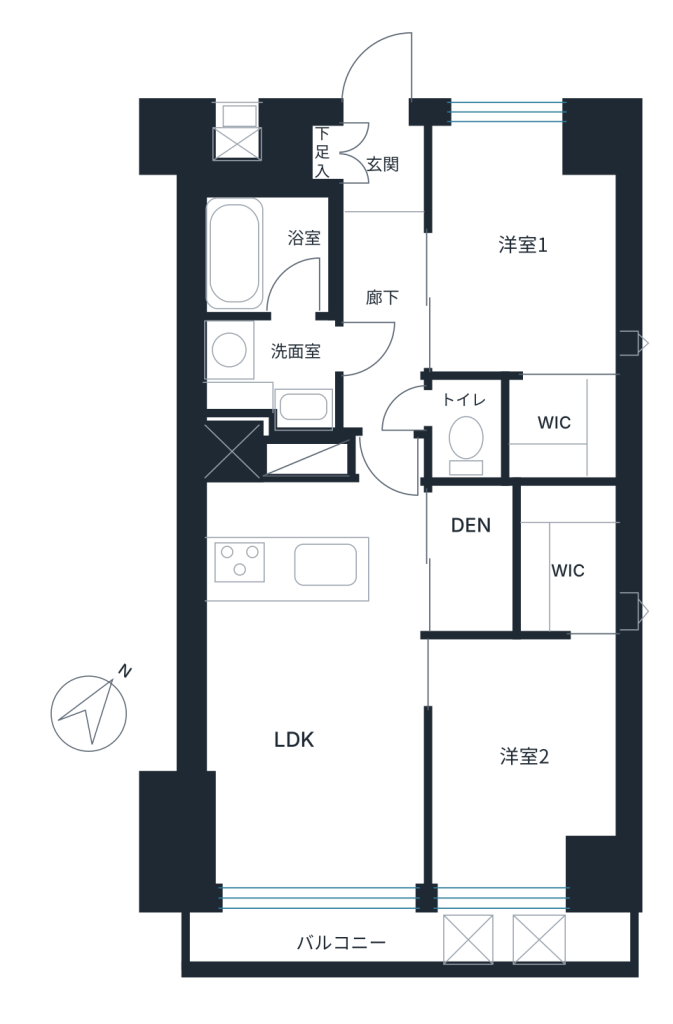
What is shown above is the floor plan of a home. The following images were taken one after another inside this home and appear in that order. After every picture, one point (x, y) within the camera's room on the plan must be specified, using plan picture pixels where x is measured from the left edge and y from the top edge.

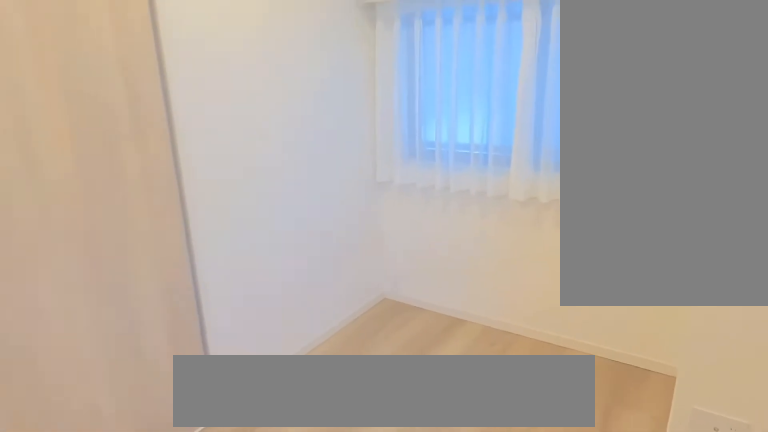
(529, 257)
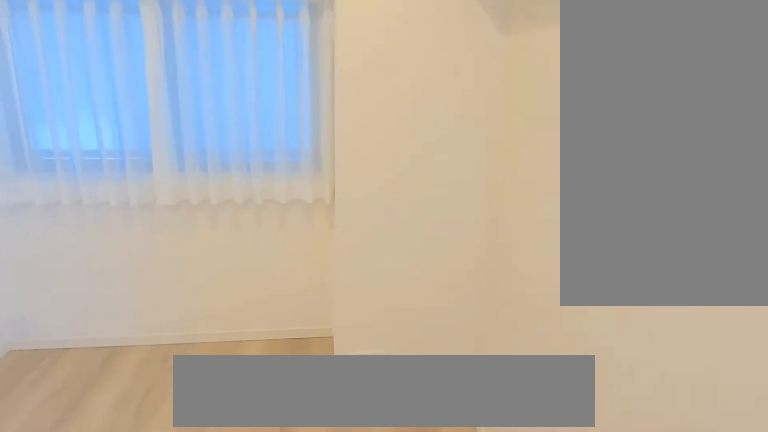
(530, 257)
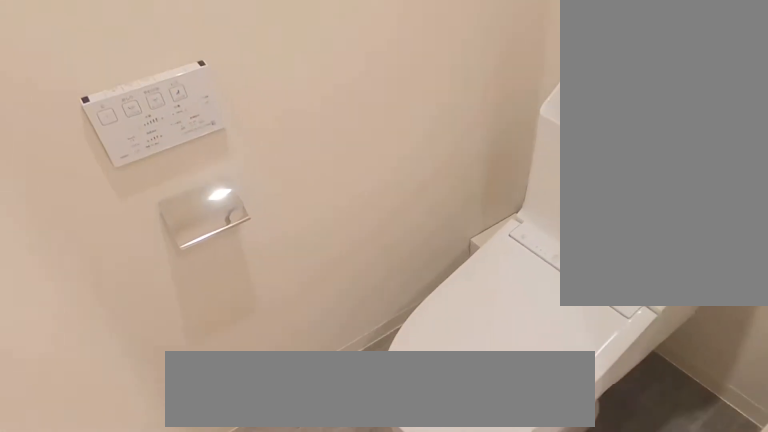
(473, 430)
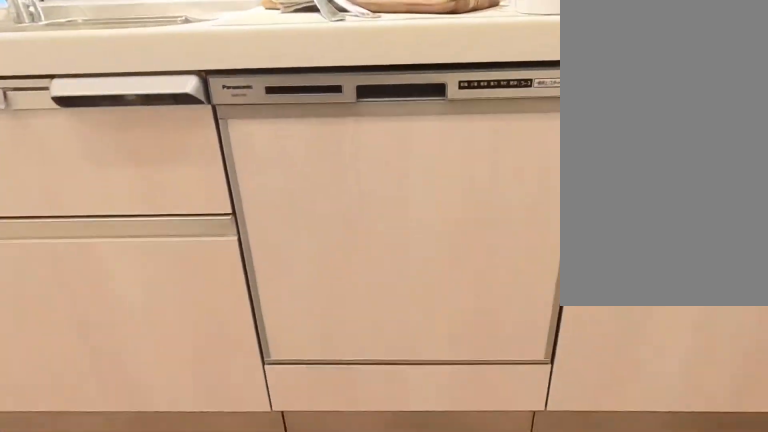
(290, 520)
